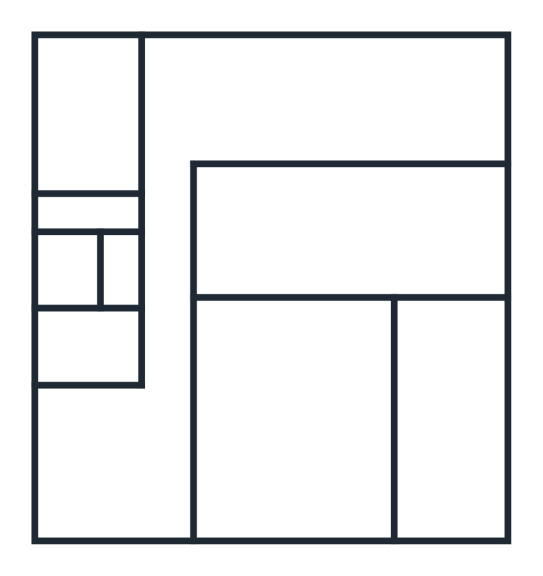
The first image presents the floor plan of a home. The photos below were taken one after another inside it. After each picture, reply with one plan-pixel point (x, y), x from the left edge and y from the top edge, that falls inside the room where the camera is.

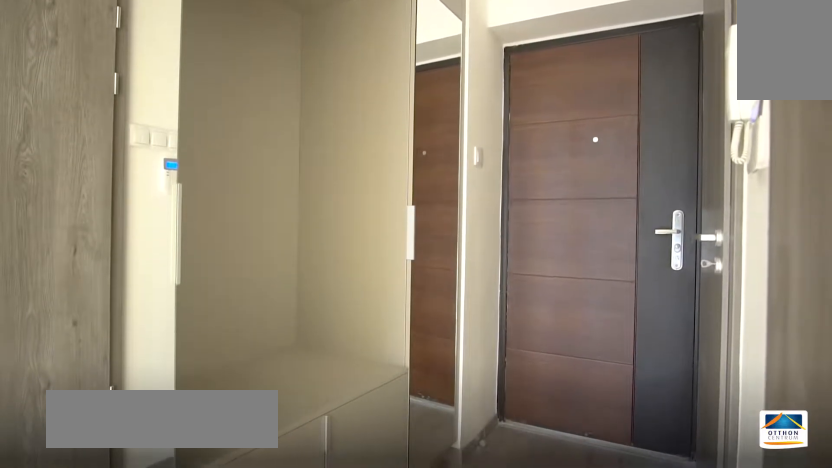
(94, 346)
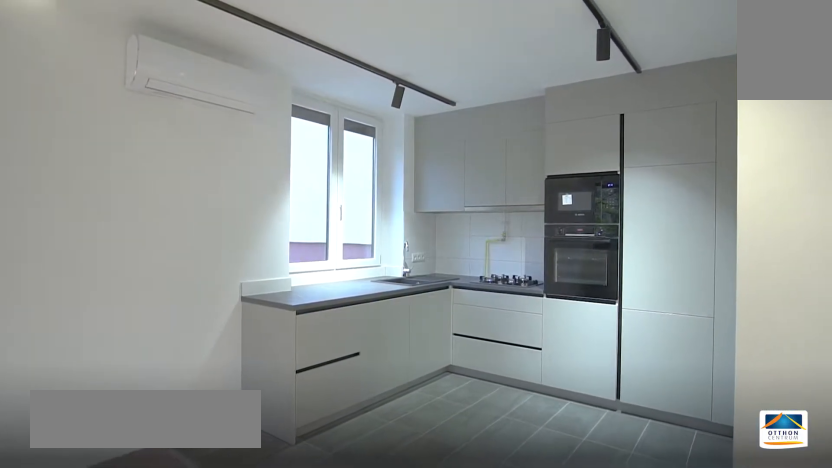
(213, 449)
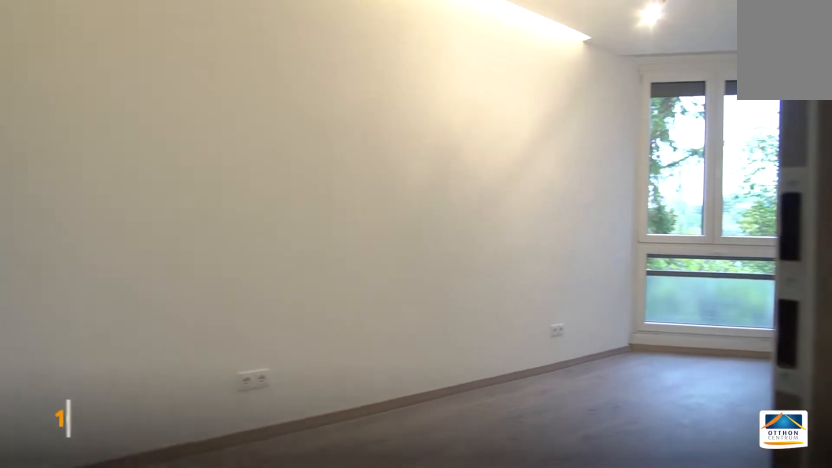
(330, 103)
